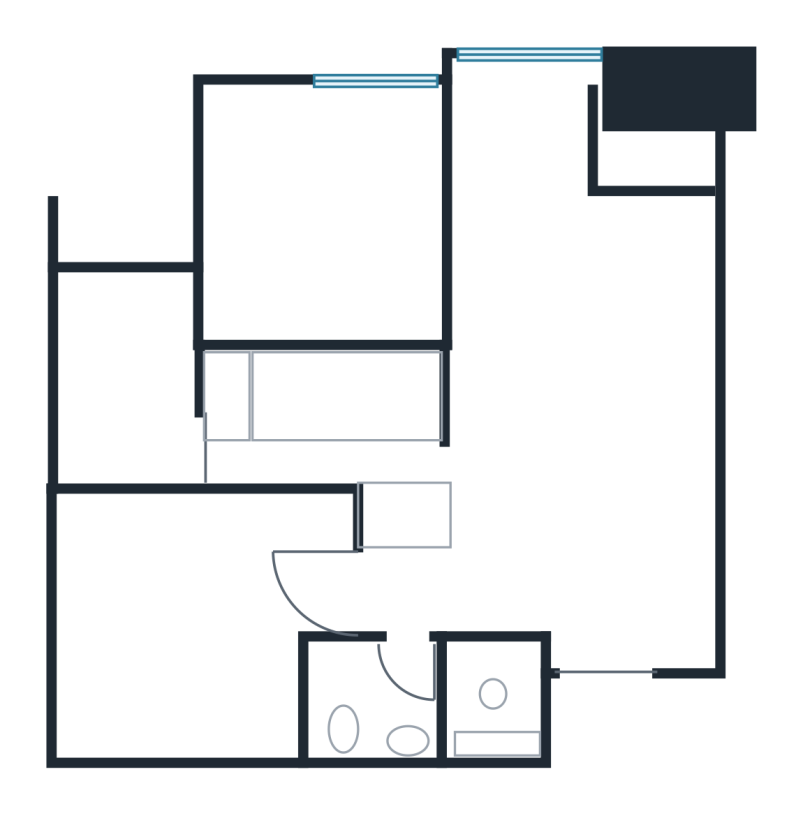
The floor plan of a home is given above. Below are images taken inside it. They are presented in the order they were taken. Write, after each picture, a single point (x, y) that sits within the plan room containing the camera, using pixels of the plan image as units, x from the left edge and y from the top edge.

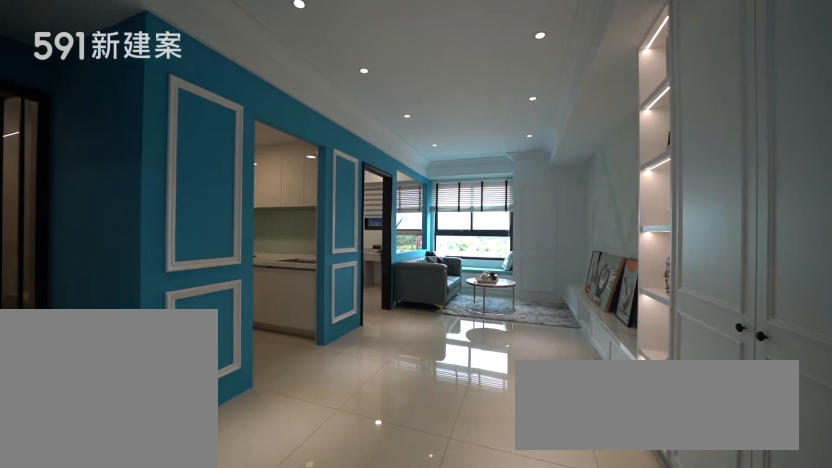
(582, 483)
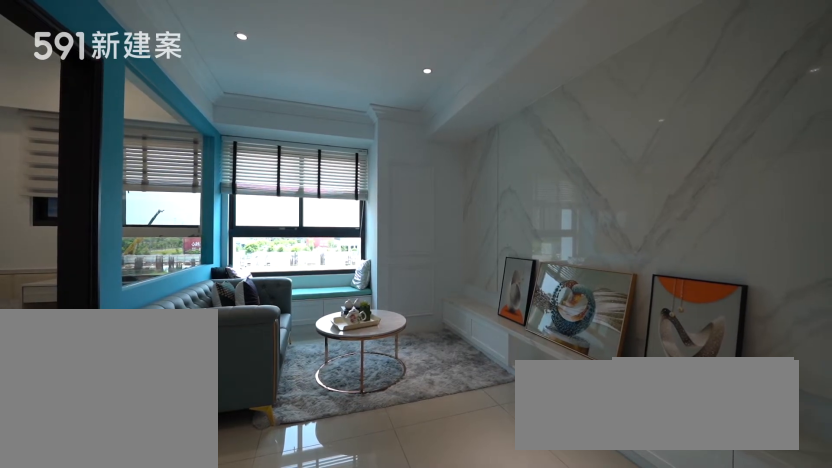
(573, 258)
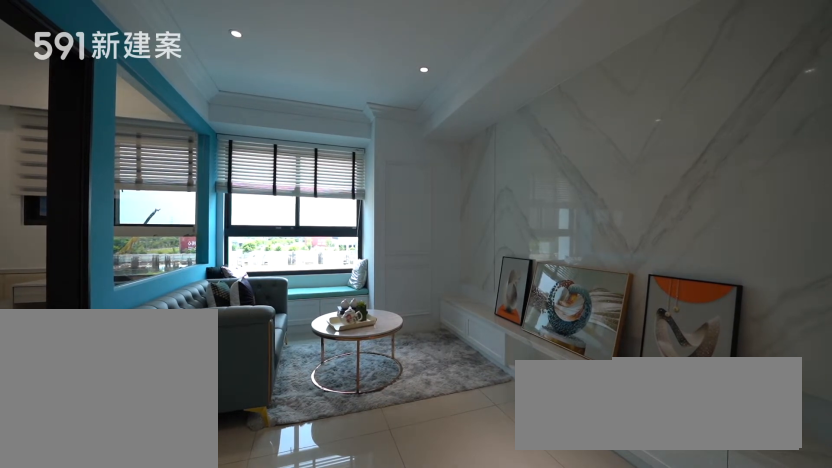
(573, 258)
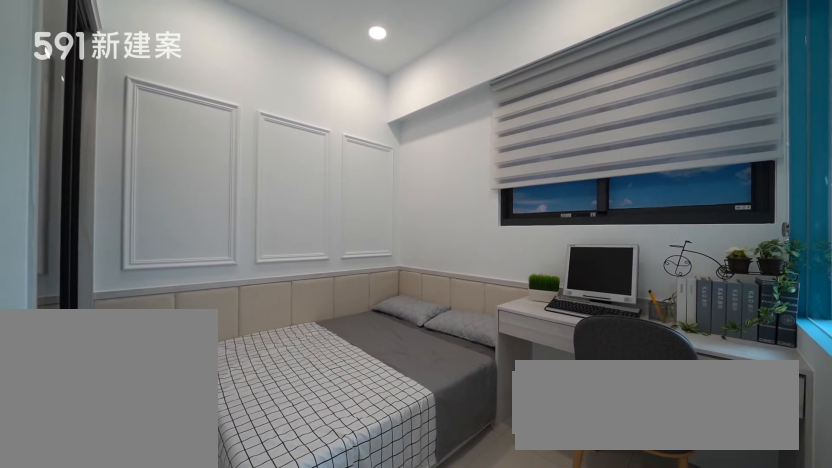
(321, 210)
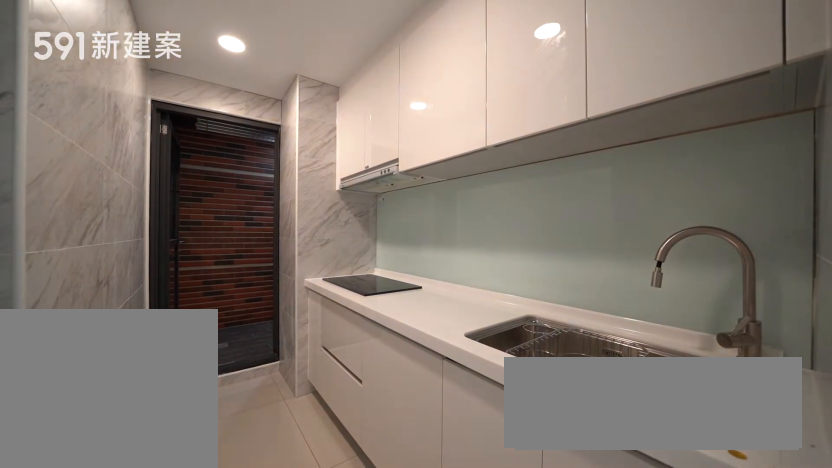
(329, 425)
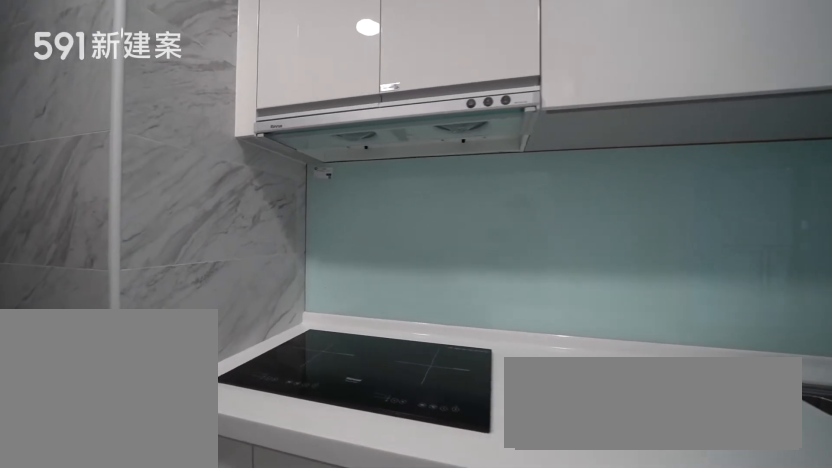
(329, 425)
